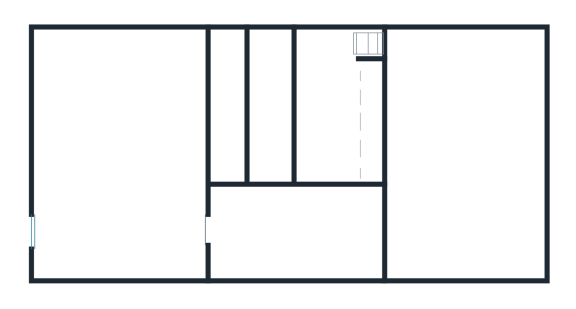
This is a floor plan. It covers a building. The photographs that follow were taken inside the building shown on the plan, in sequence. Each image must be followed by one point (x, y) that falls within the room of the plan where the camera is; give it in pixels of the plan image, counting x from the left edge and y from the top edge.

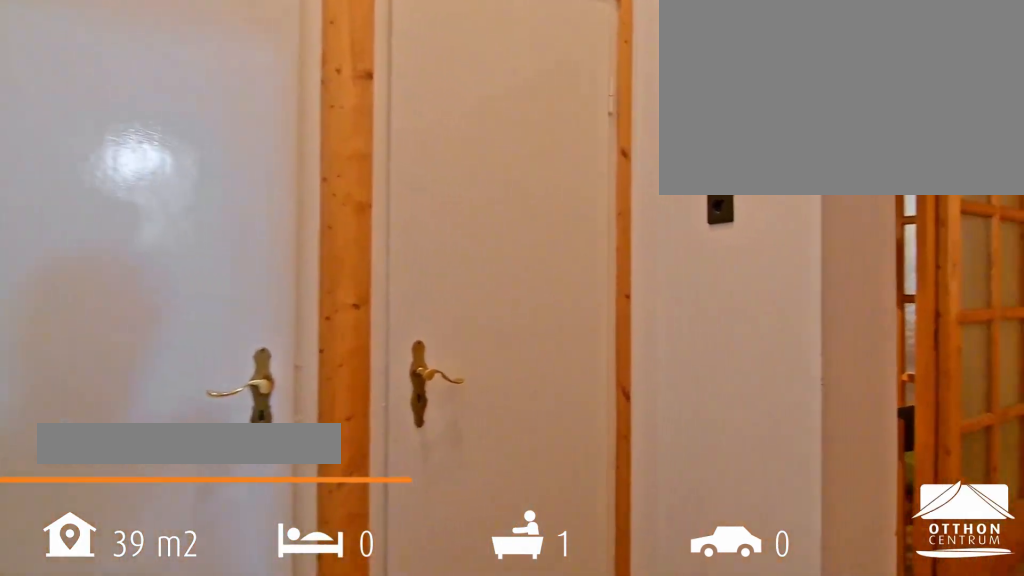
(296, 236)
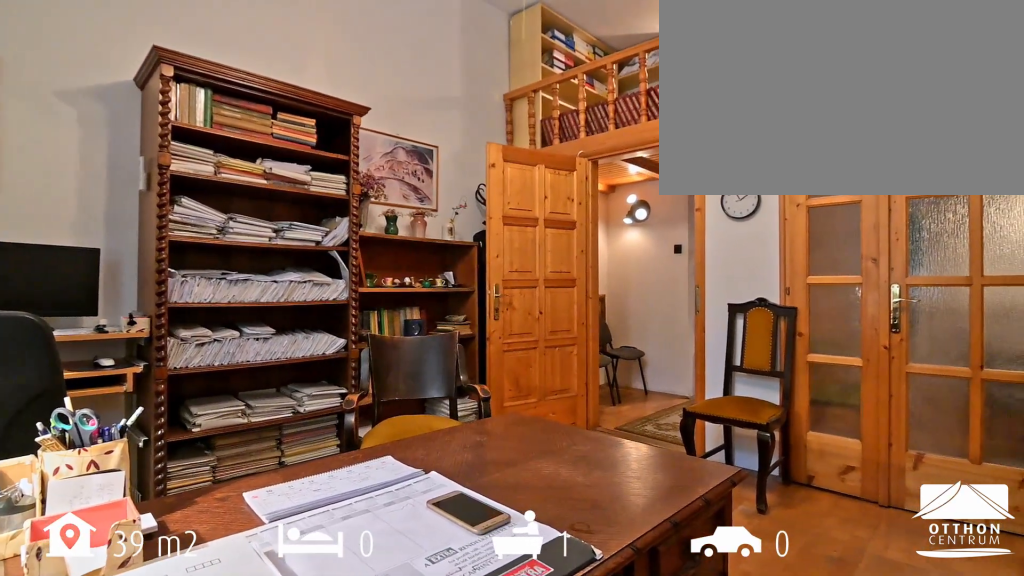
(468, 149)
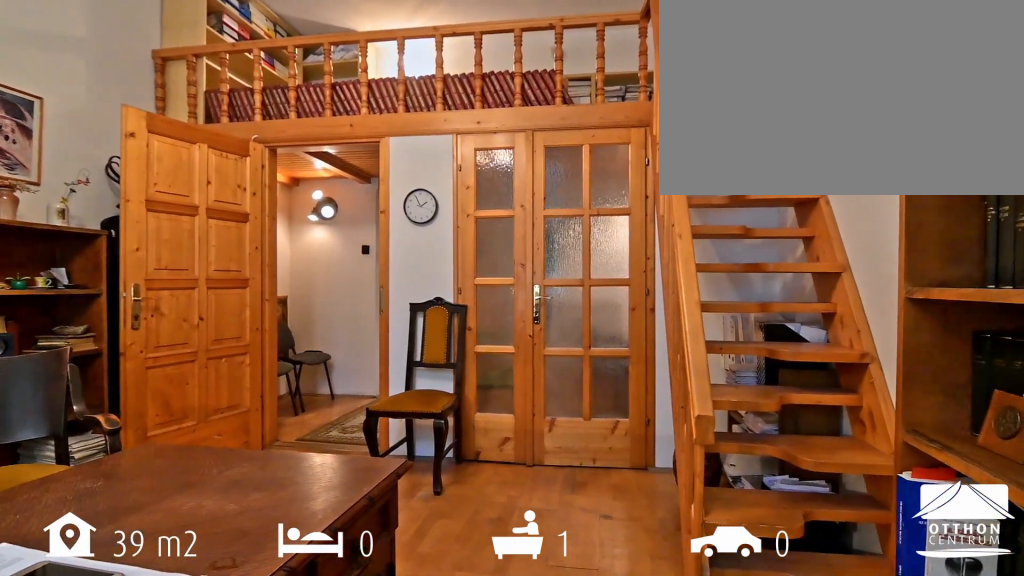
(468, 149)
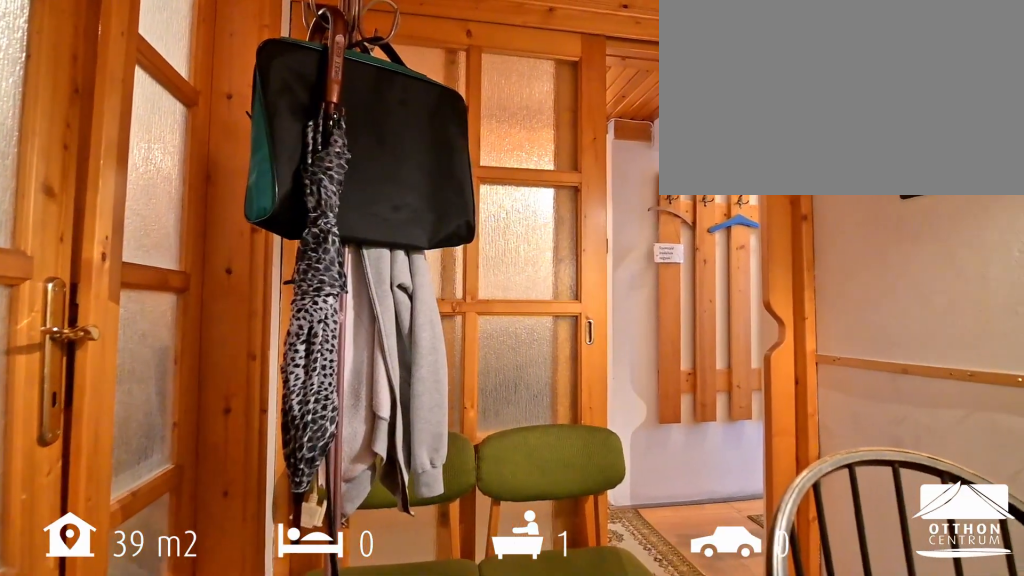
(332, 114)
